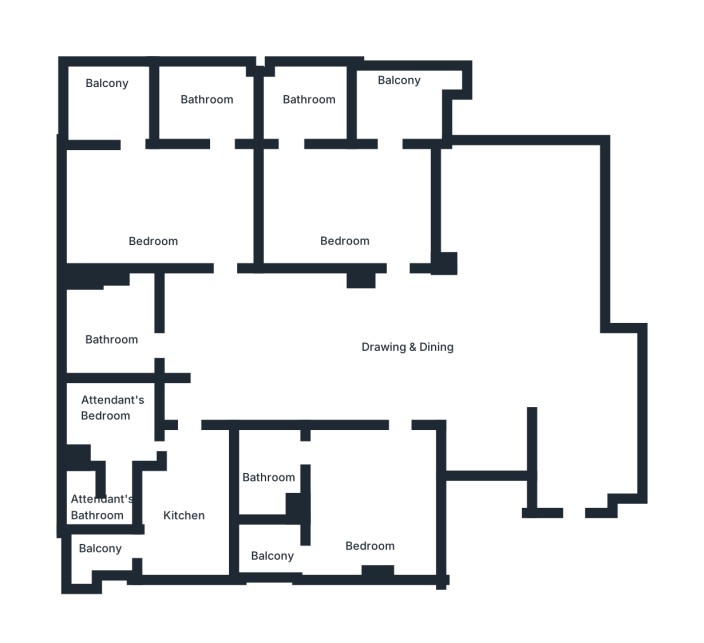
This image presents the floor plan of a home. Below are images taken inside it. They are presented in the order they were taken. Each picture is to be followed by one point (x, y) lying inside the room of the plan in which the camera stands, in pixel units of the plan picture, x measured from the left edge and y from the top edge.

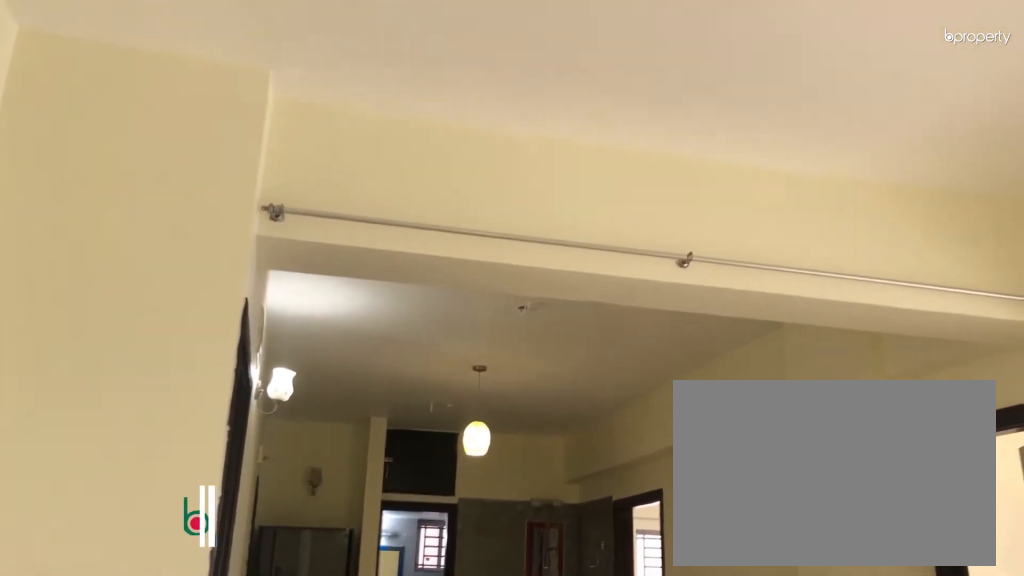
(444, 358)
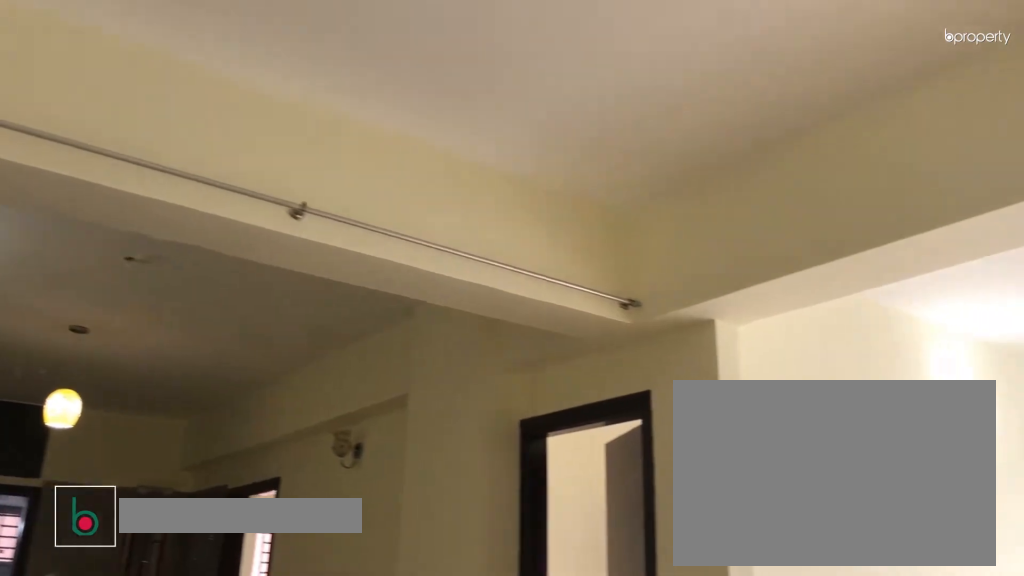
(444, 358)
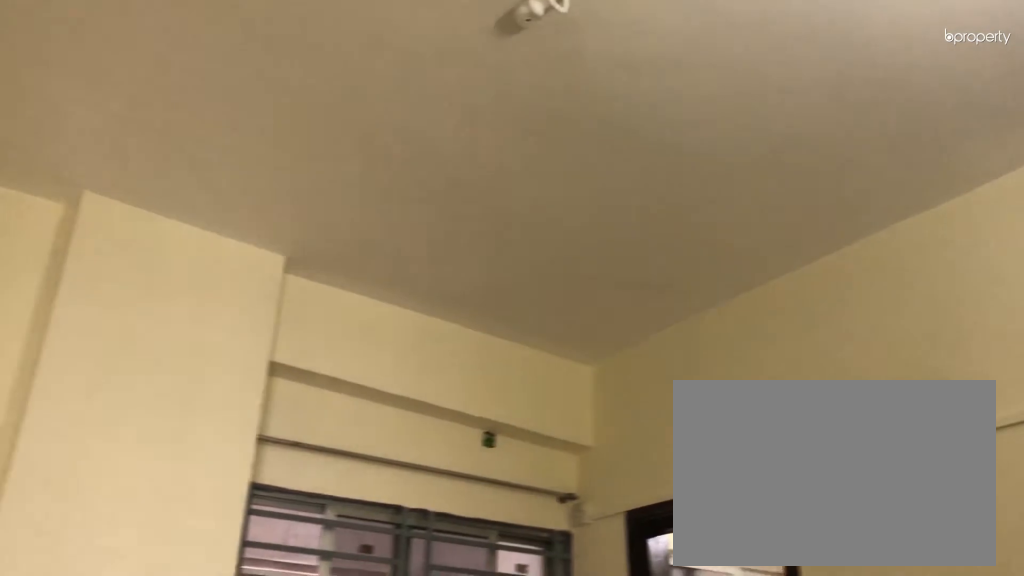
(366, 493)
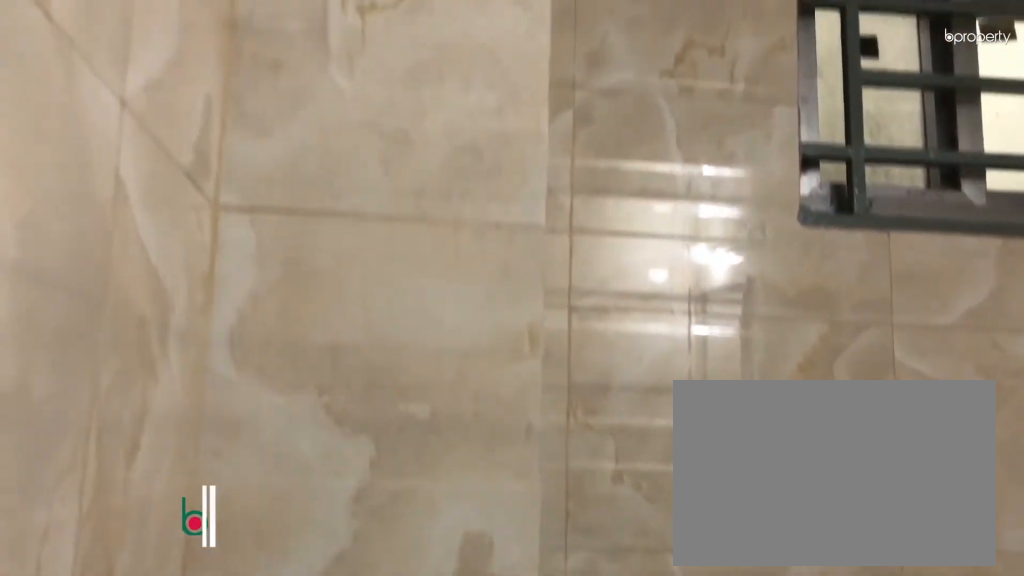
(268, 480)
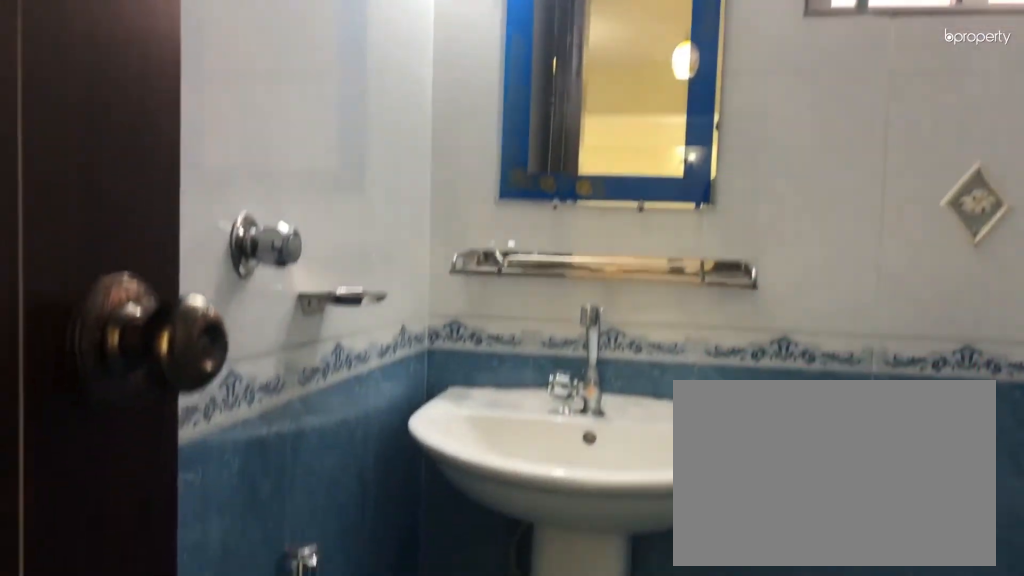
(112, 329)
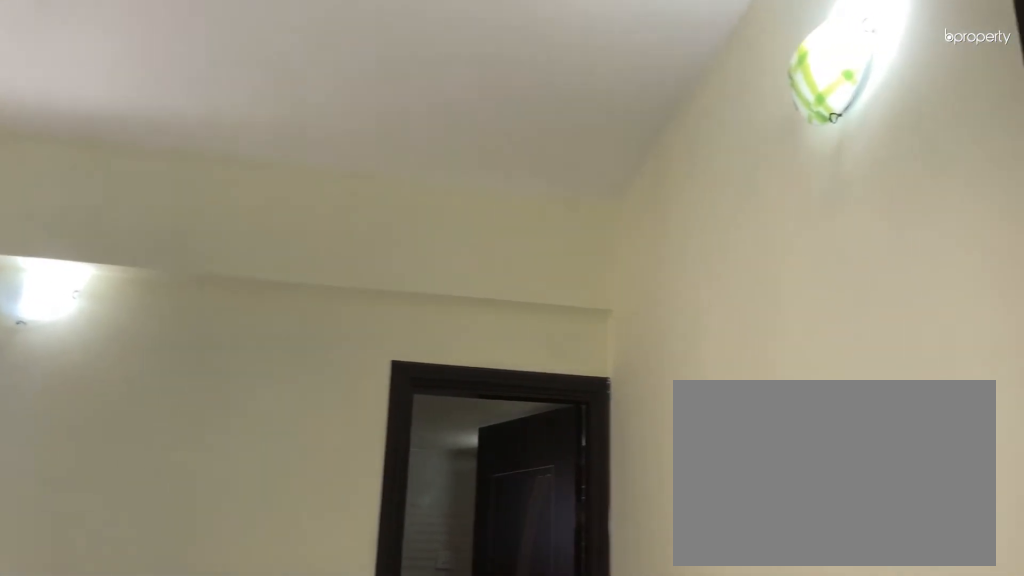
(161, 223)
